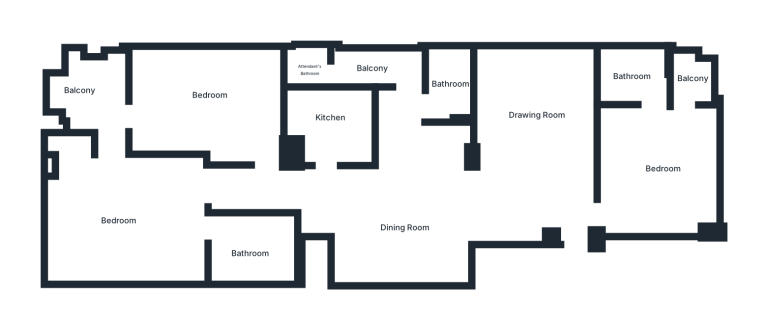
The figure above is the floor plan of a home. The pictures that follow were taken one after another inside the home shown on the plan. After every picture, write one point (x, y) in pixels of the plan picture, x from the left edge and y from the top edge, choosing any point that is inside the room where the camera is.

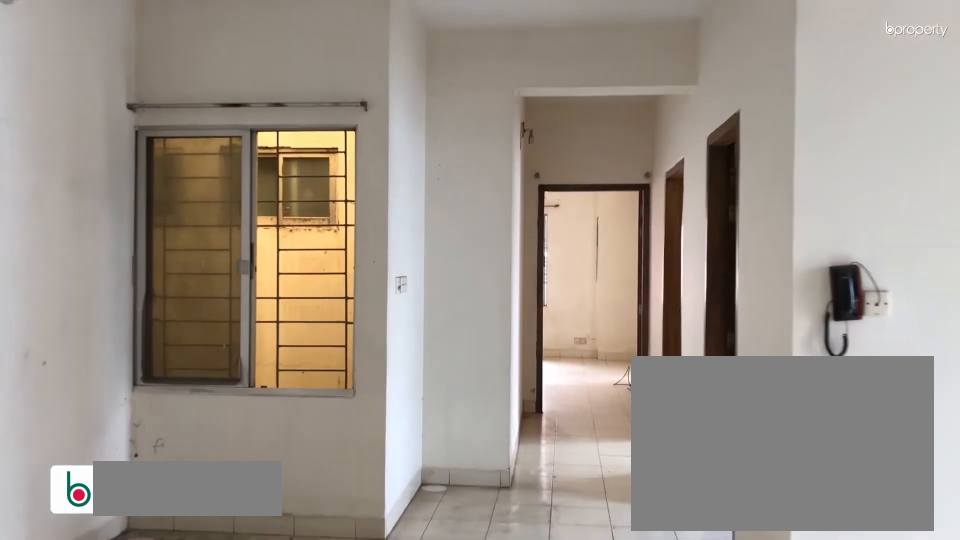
(399, 228)
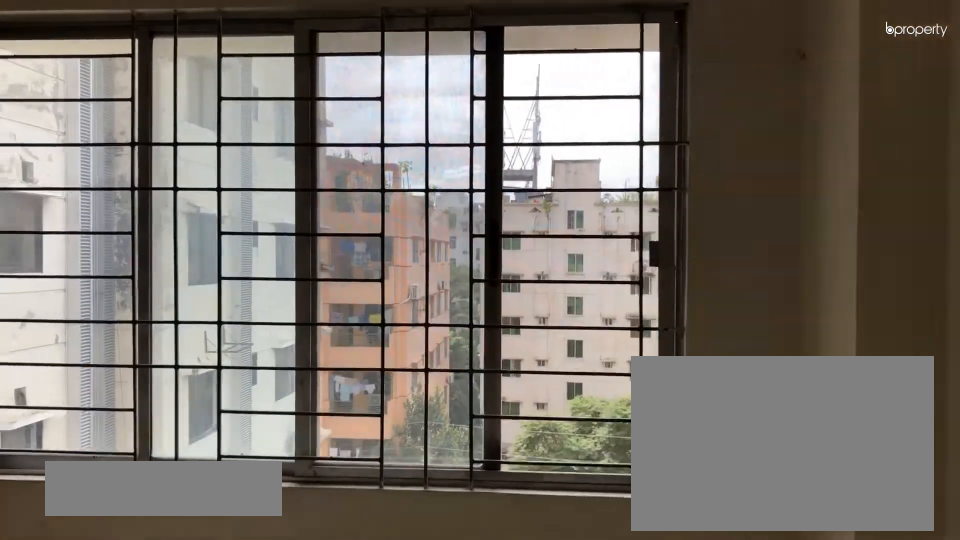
(658, 166)
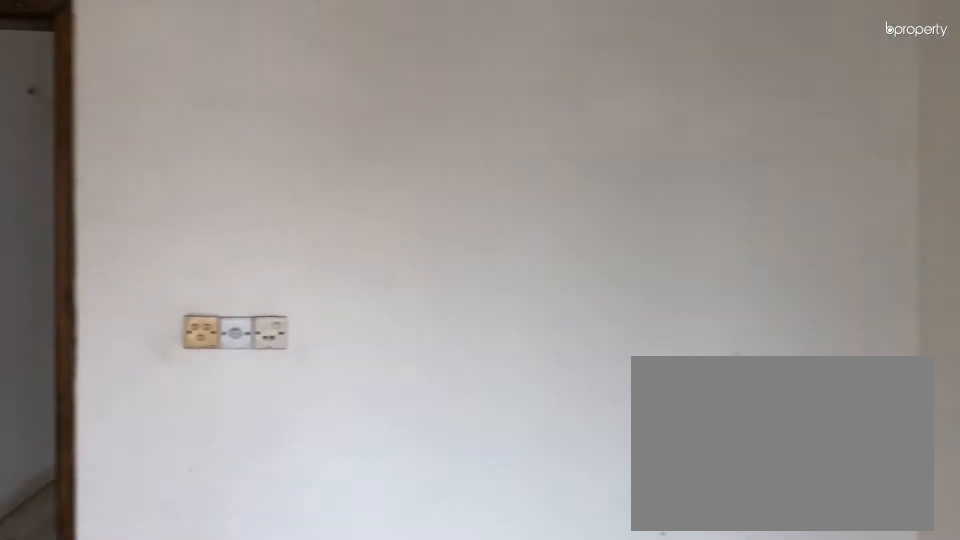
(659, 165)
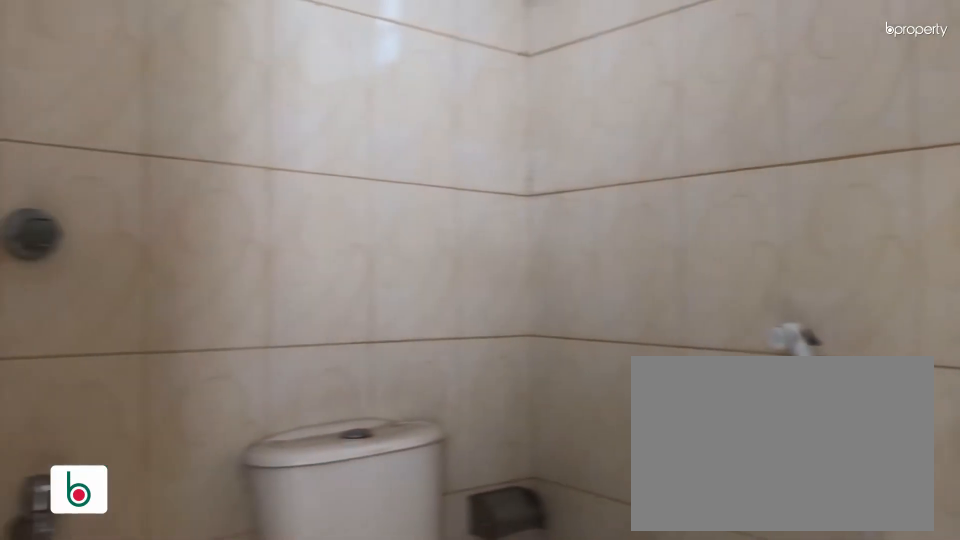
(628, 77)
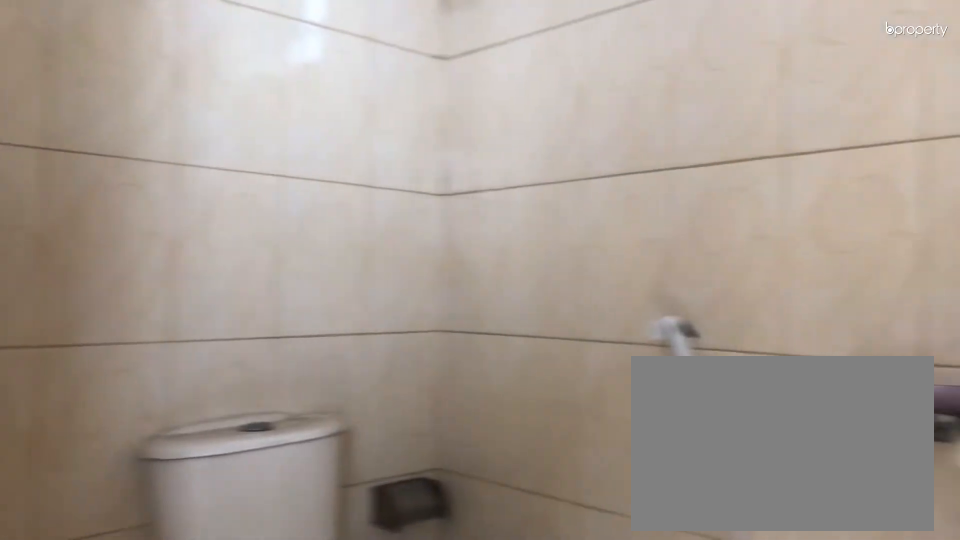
(628, 77)
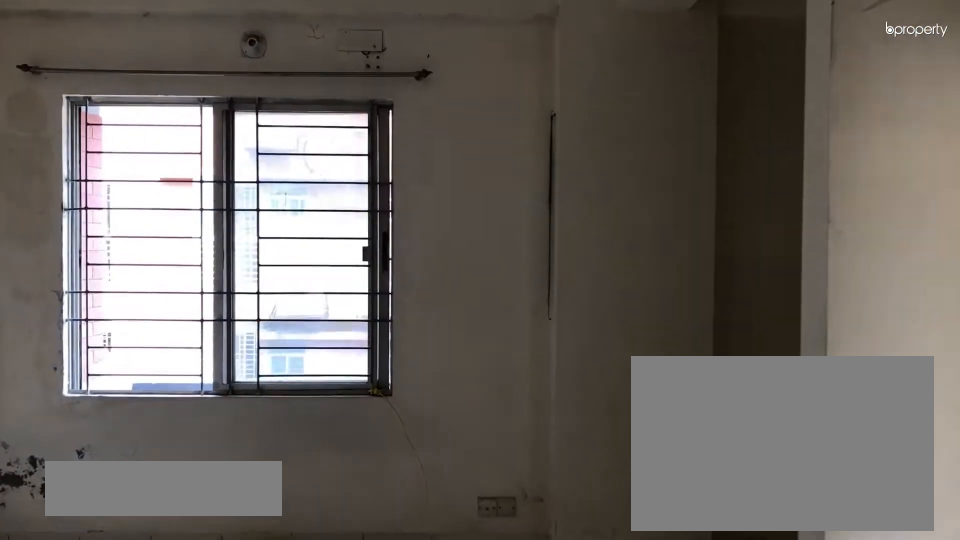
(126, 218)
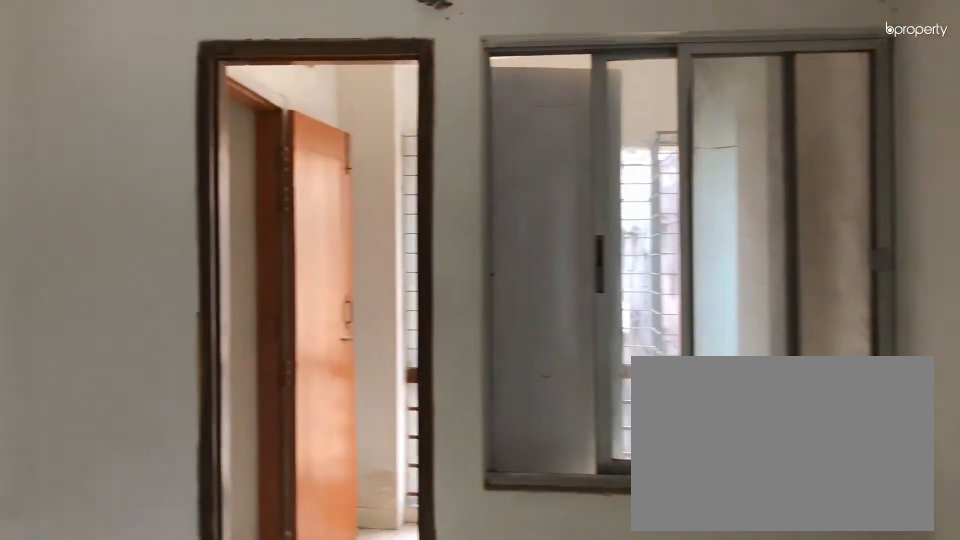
(207, 100)
